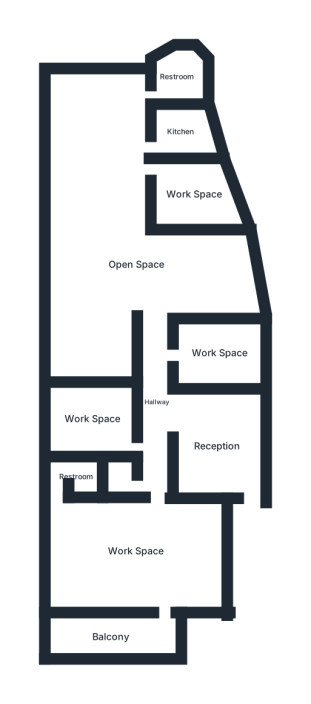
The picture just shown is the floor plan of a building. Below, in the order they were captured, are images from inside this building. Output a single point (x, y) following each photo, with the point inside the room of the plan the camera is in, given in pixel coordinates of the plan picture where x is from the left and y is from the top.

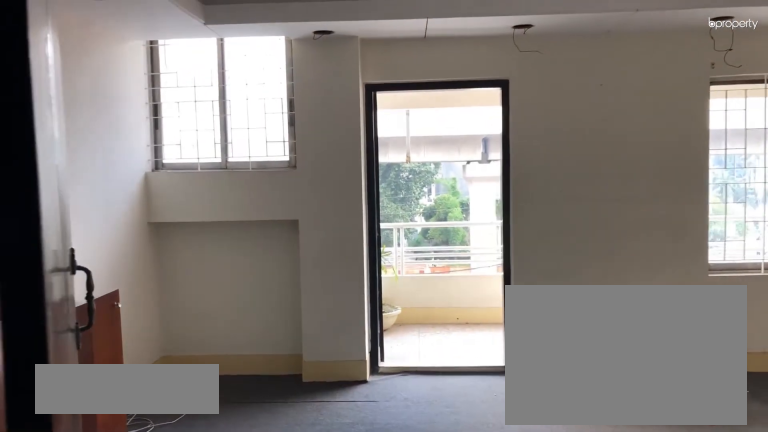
(135, 552)
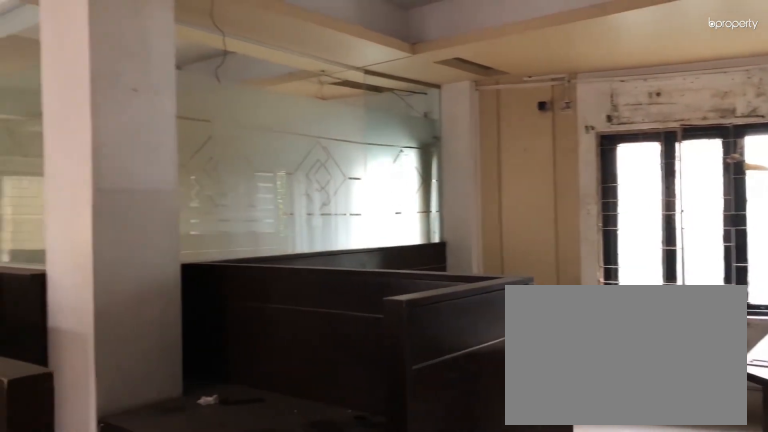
(135, 265)
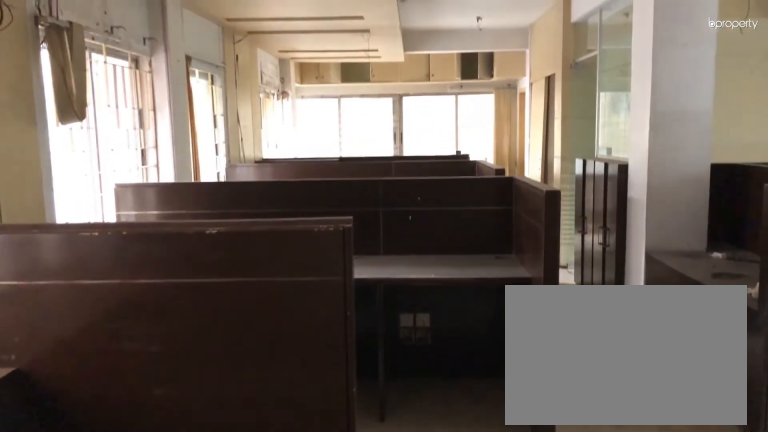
(135, 265)
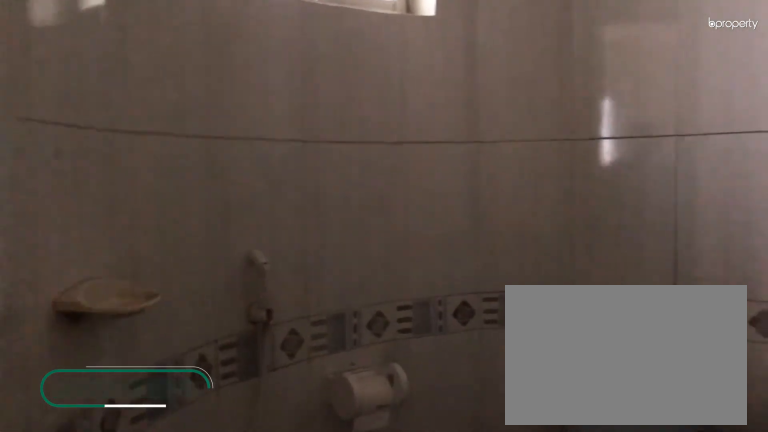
(174, 74)
